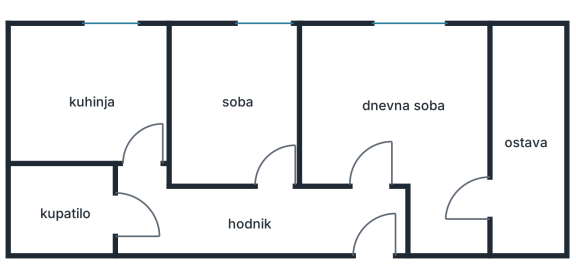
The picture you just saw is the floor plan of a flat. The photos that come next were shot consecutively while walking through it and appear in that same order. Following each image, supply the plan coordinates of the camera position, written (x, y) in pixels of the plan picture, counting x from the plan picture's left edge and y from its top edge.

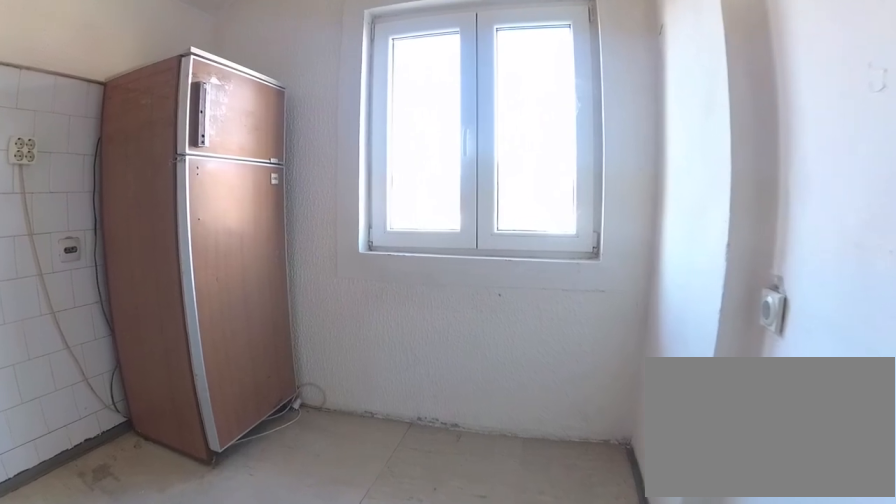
(145, 110)
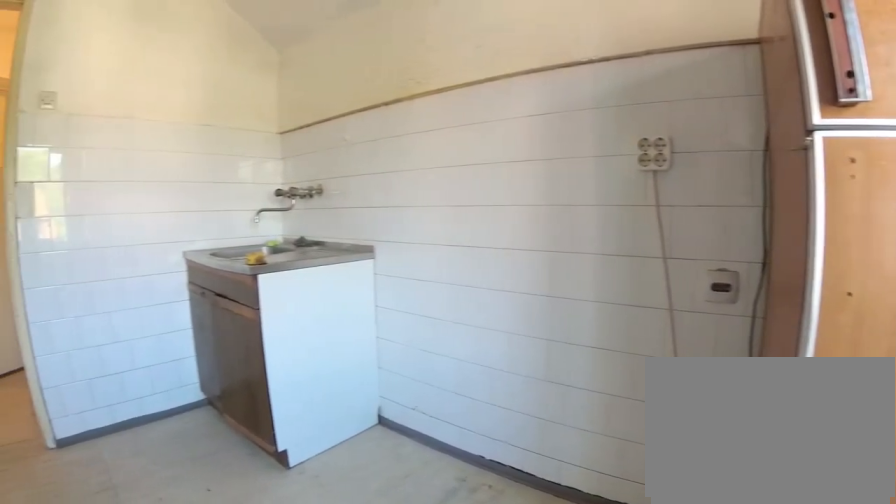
(137, 48)
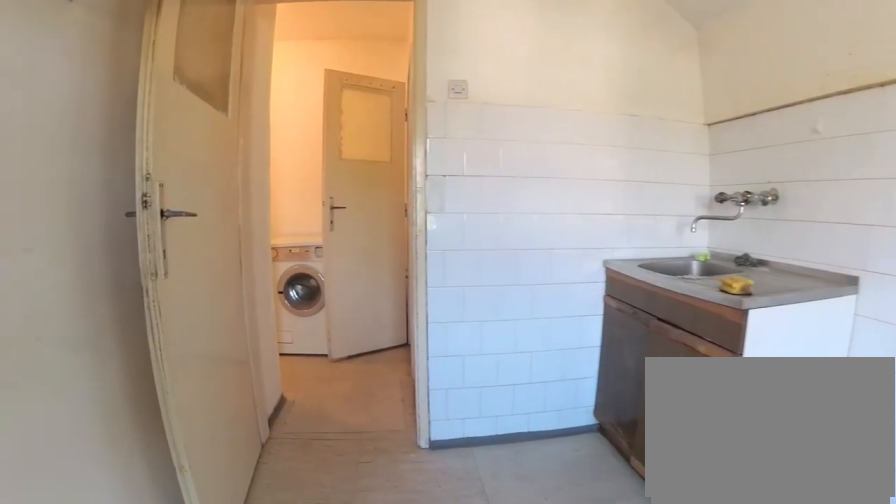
(135, 66)
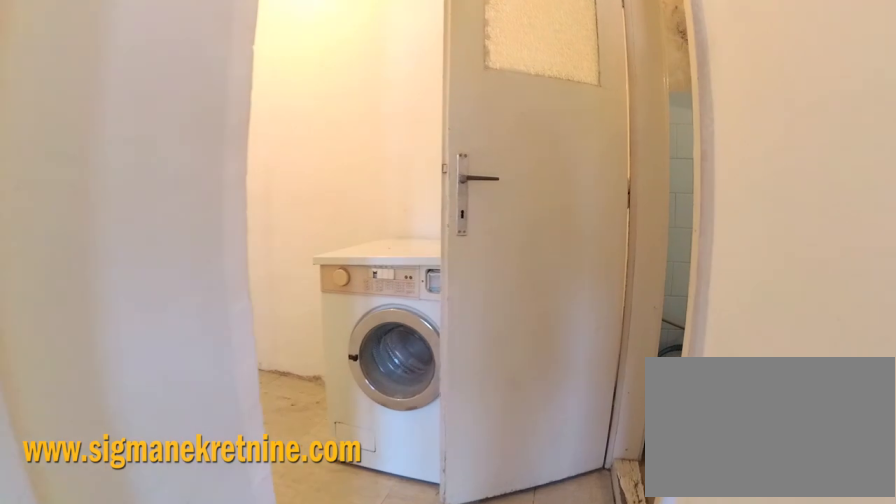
(135, 146)
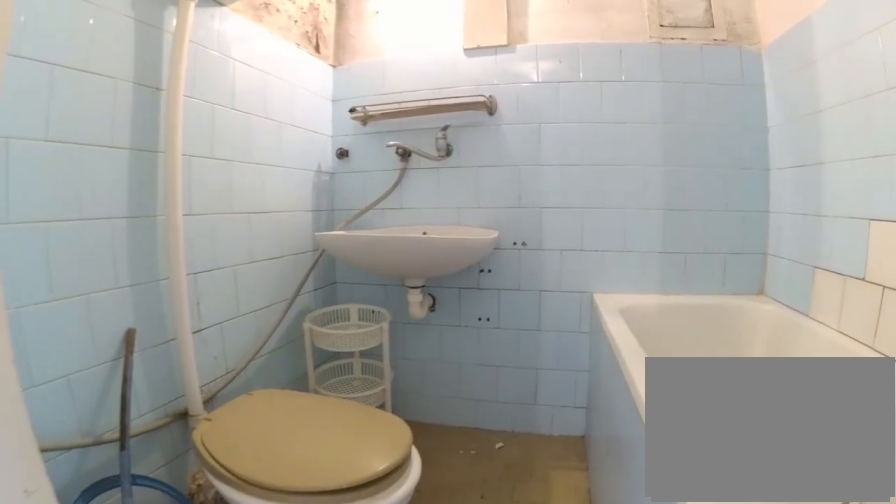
(118, 201)
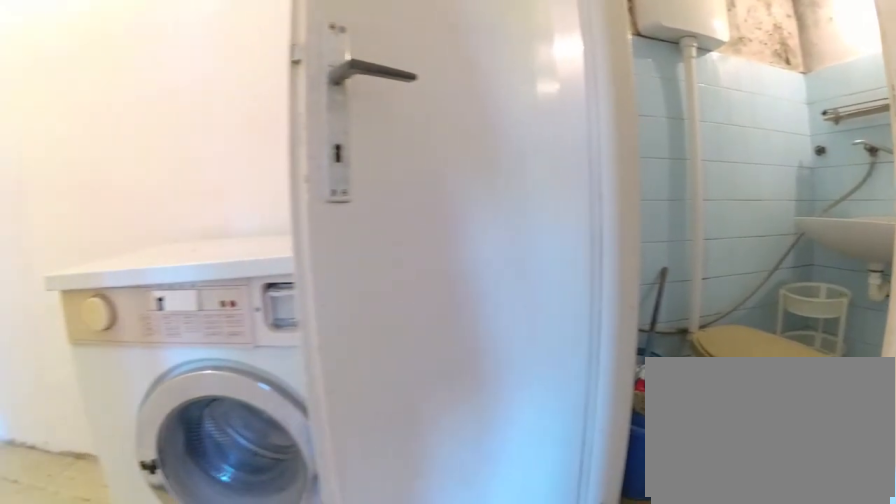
(139, 192)
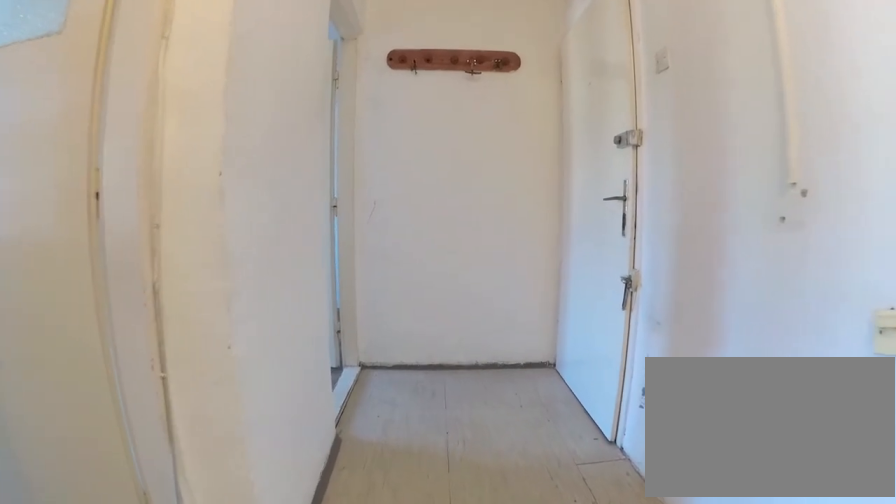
(255, 220)
